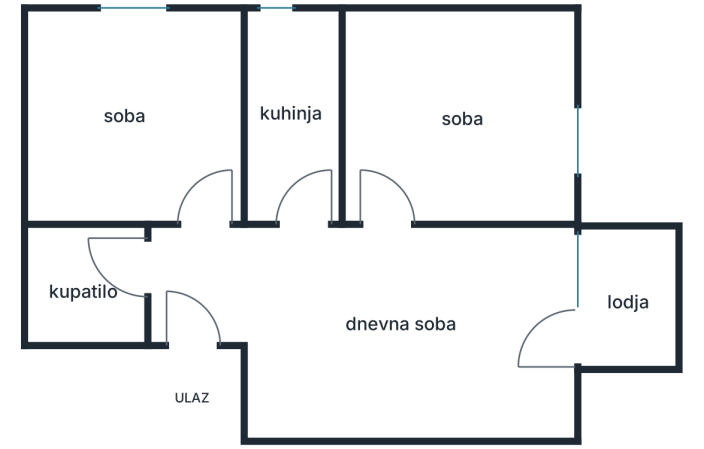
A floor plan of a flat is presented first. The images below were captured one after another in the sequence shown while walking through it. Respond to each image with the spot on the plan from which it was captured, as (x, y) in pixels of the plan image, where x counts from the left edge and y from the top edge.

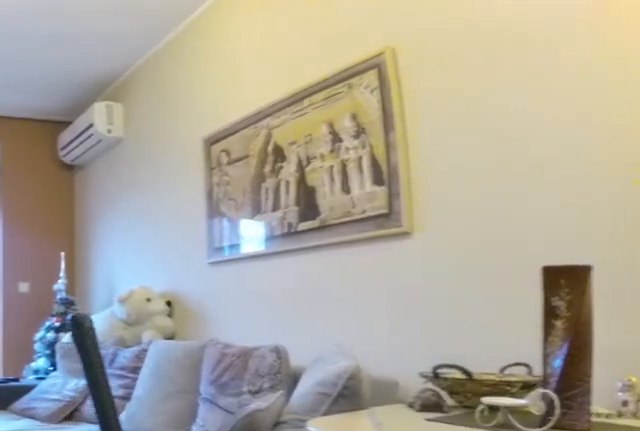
(224, 291)
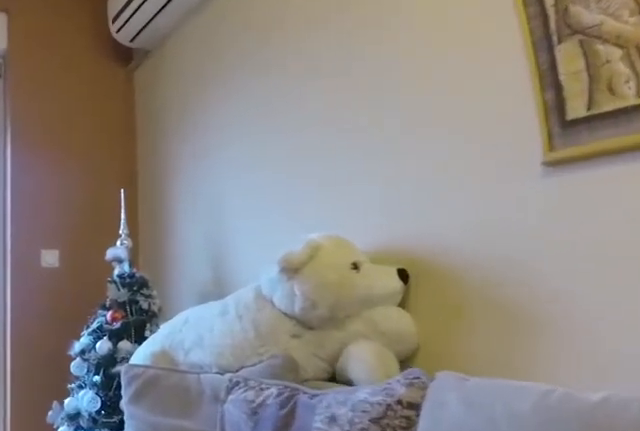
(363, 295)
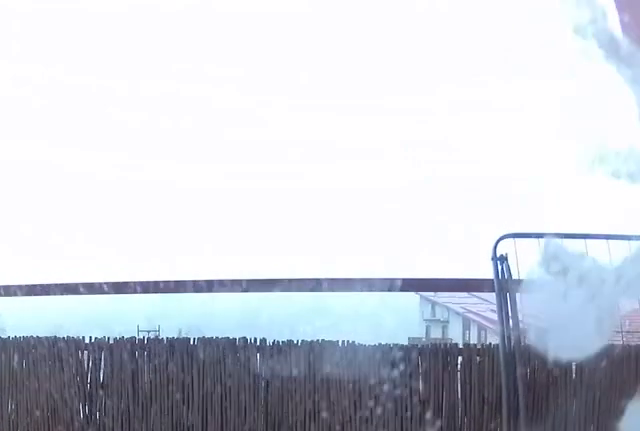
(532, 338)
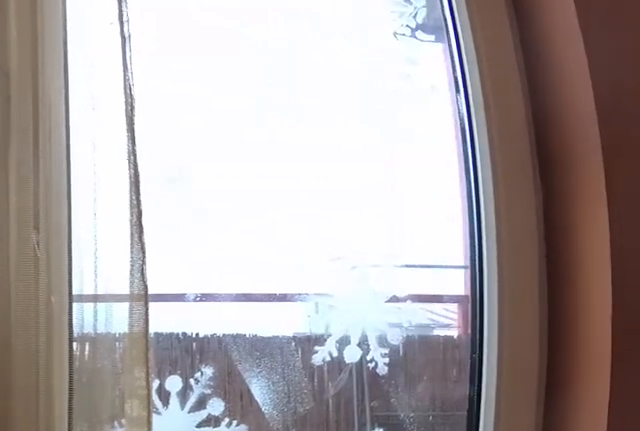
(507, 336)
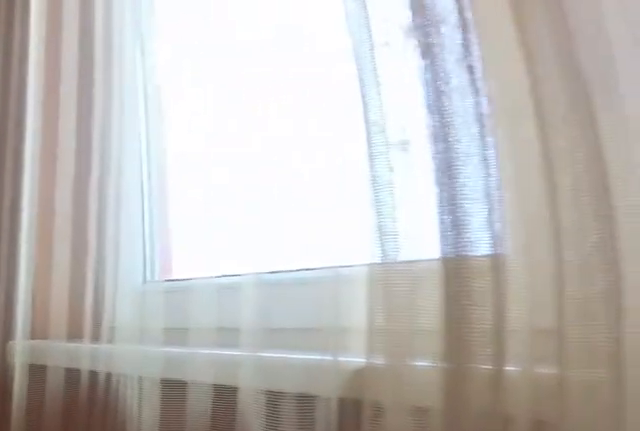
(509, 333)
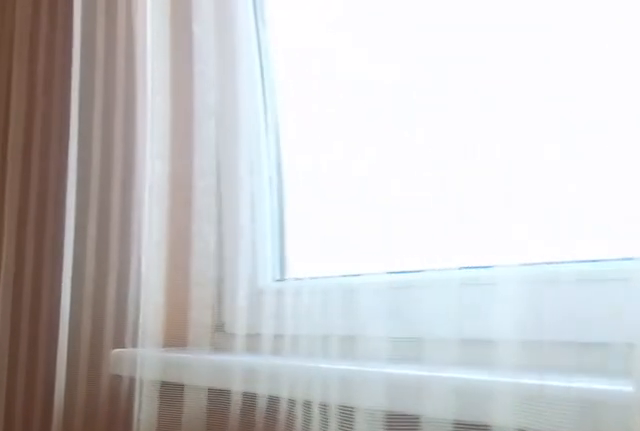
(518, 324)
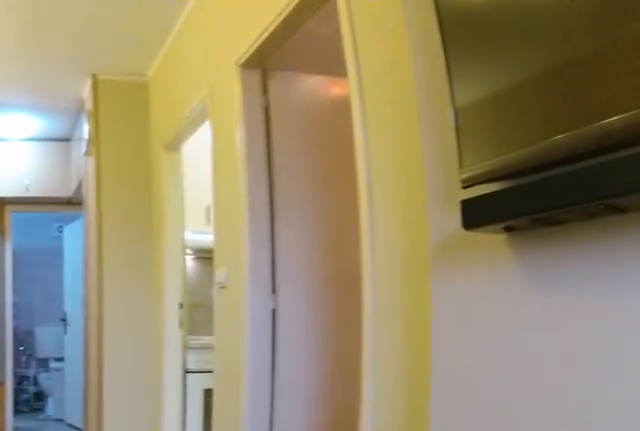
(532, 270)
